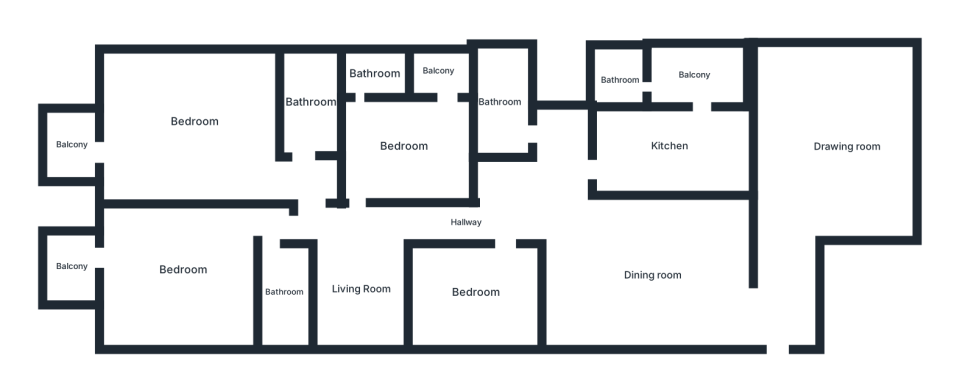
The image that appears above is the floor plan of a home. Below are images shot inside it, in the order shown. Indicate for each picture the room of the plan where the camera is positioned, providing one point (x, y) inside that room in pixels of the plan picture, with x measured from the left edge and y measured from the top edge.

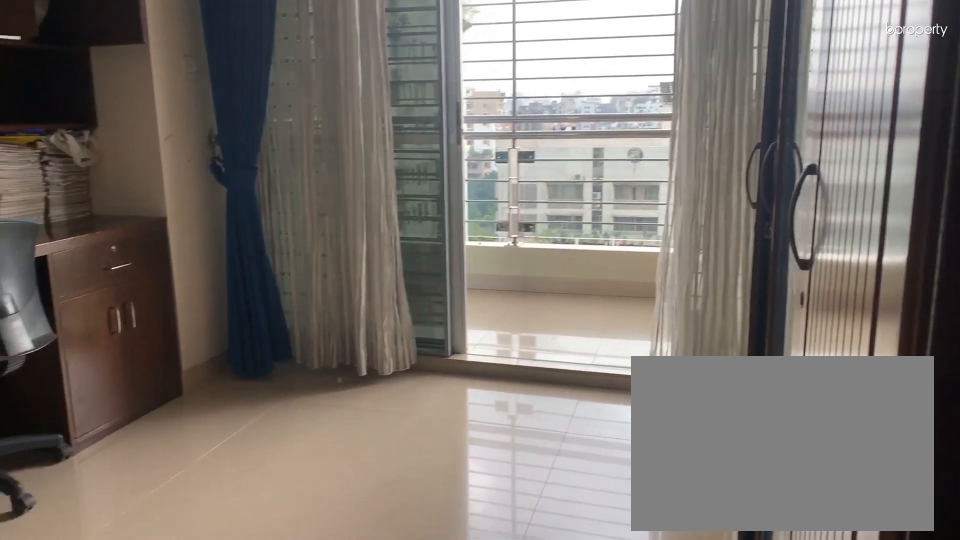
(183, 267)
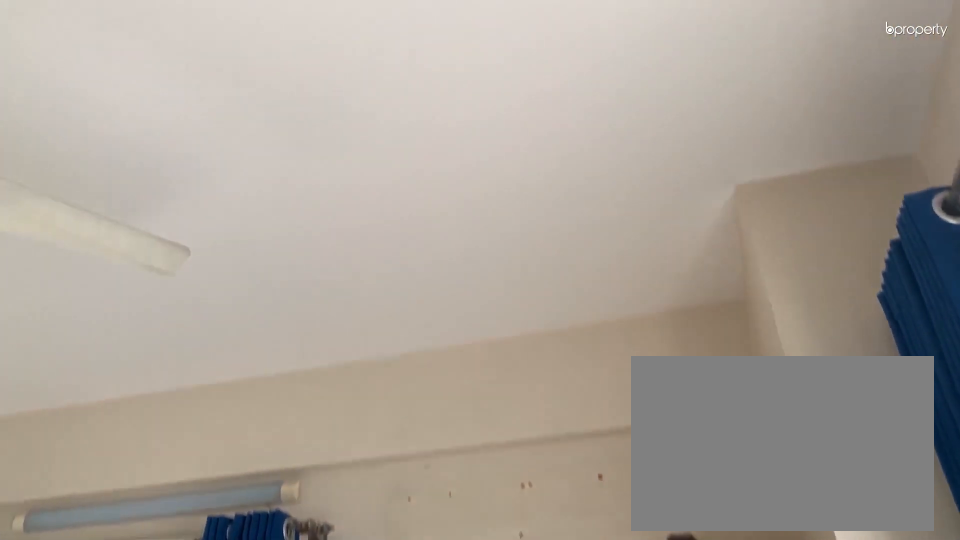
(183, 267)
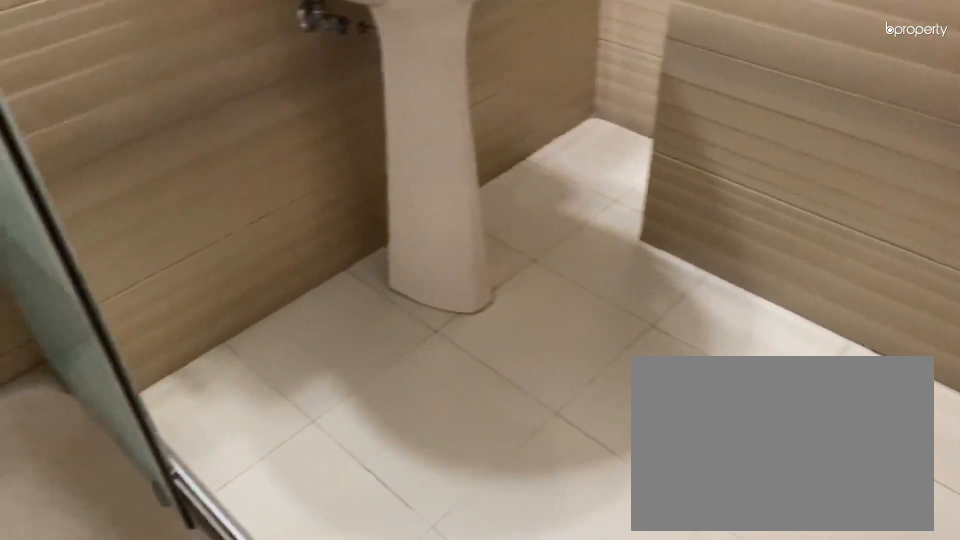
(284, 290)
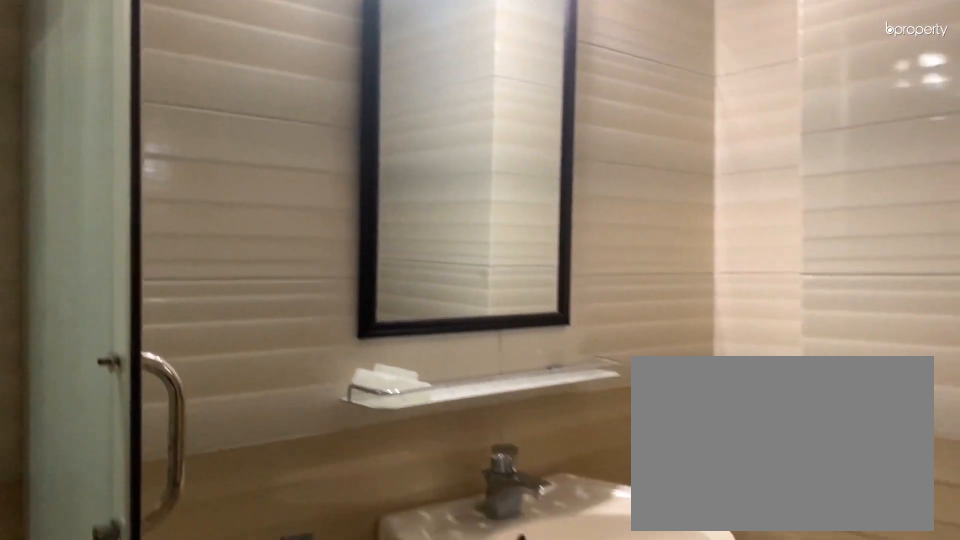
(284, 290)
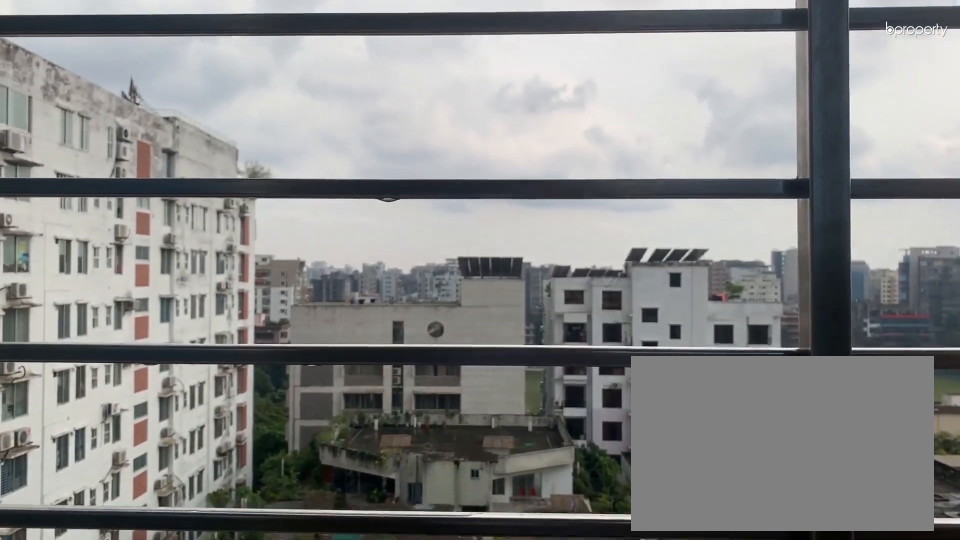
(72, 267)
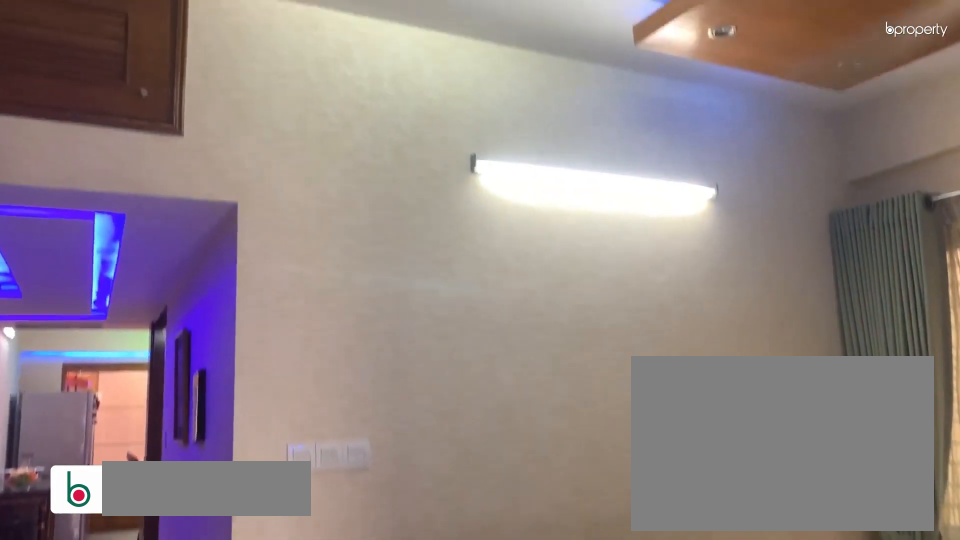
(359, 289)
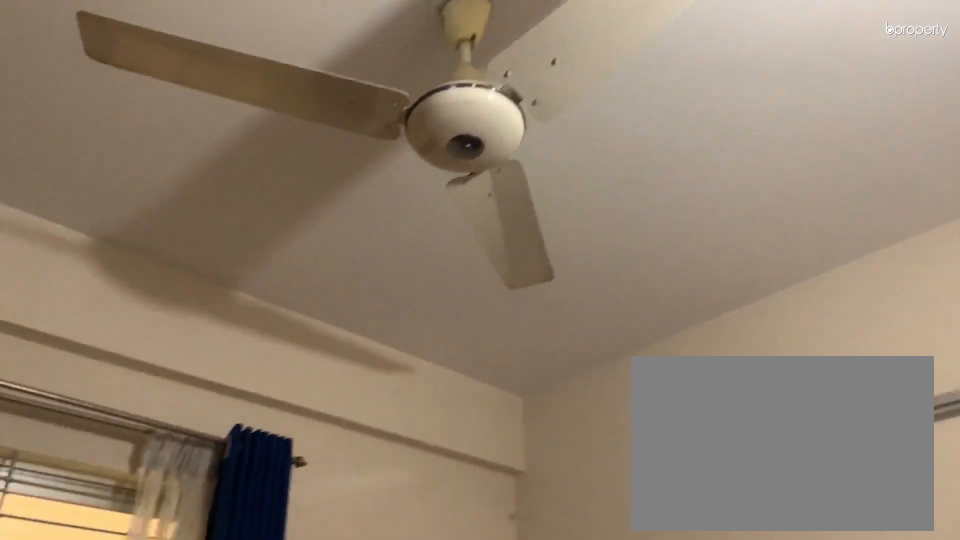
(476, 291)
